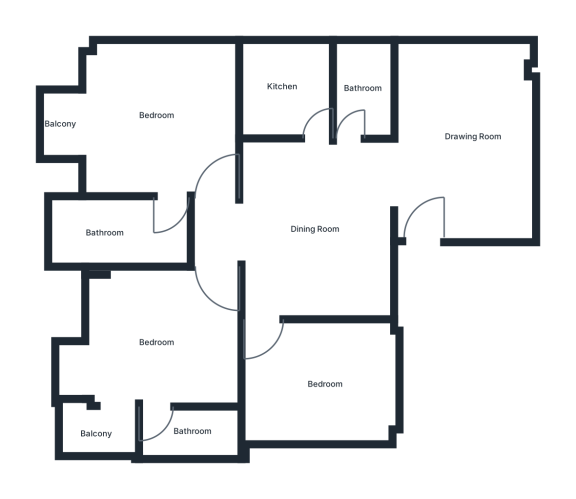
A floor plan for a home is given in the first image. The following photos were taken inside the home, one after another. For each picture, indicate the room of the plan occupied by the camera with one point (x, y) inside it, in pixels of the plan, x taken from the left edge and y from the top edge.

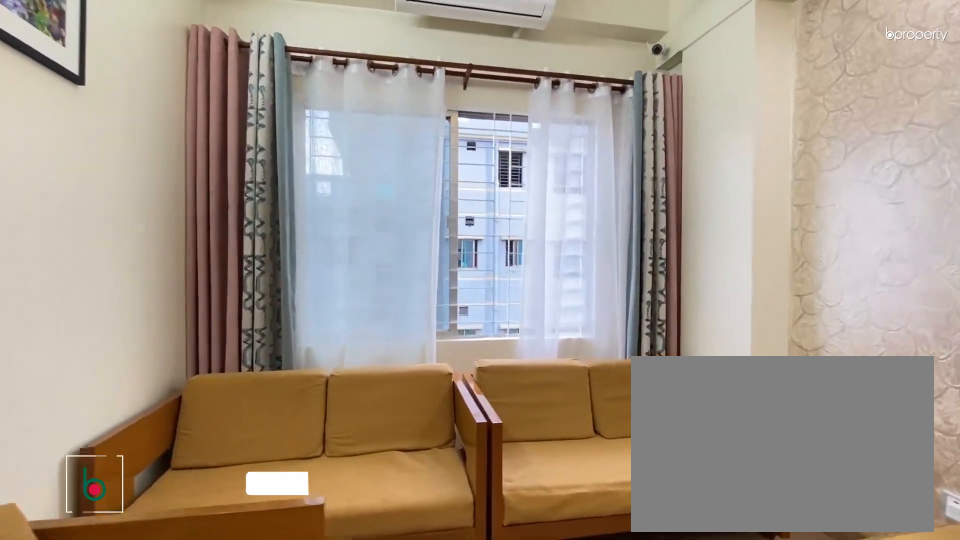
(454, 129)
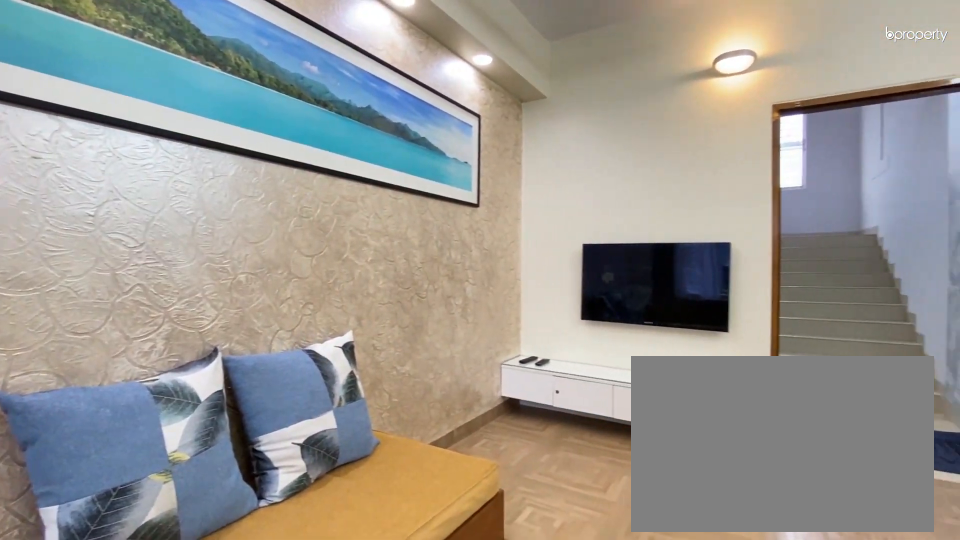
(455, 135)
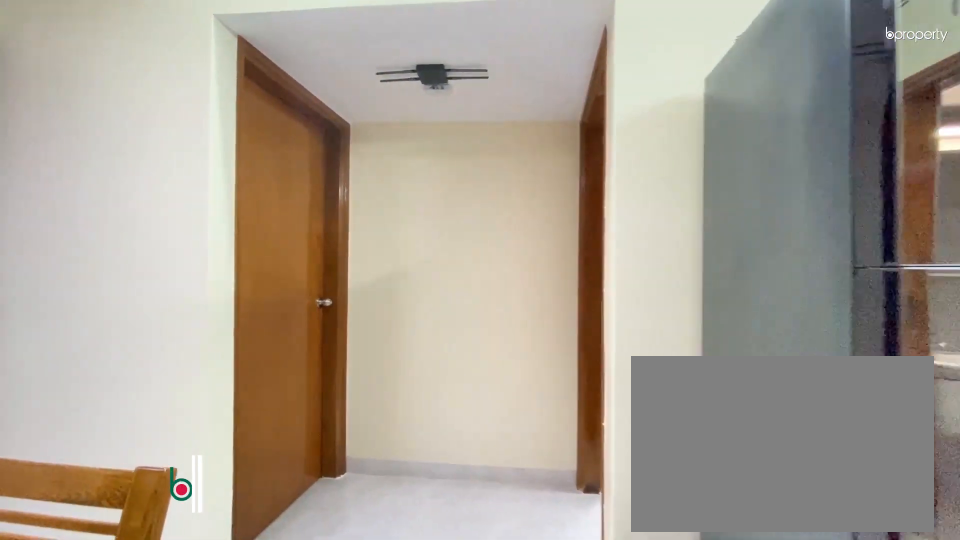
(322, 231)
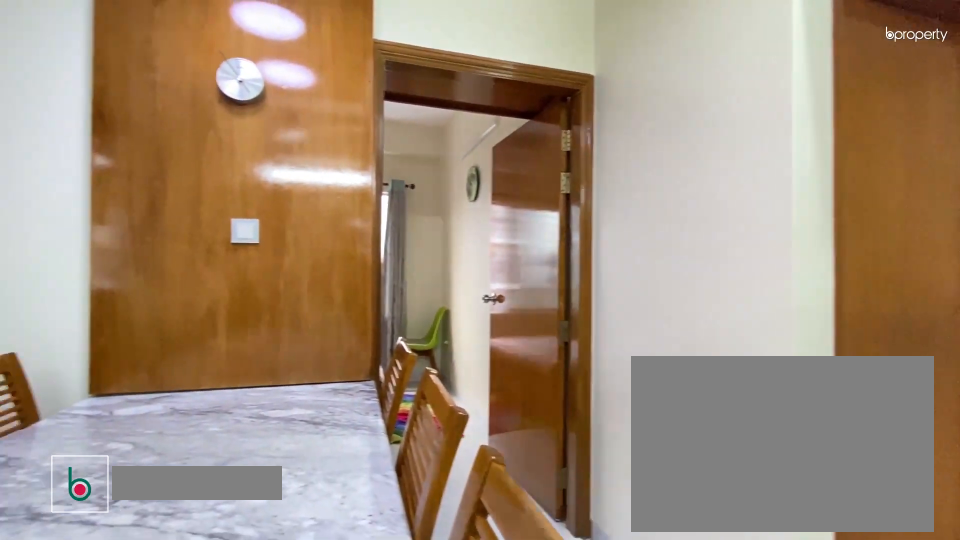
(322, 231)
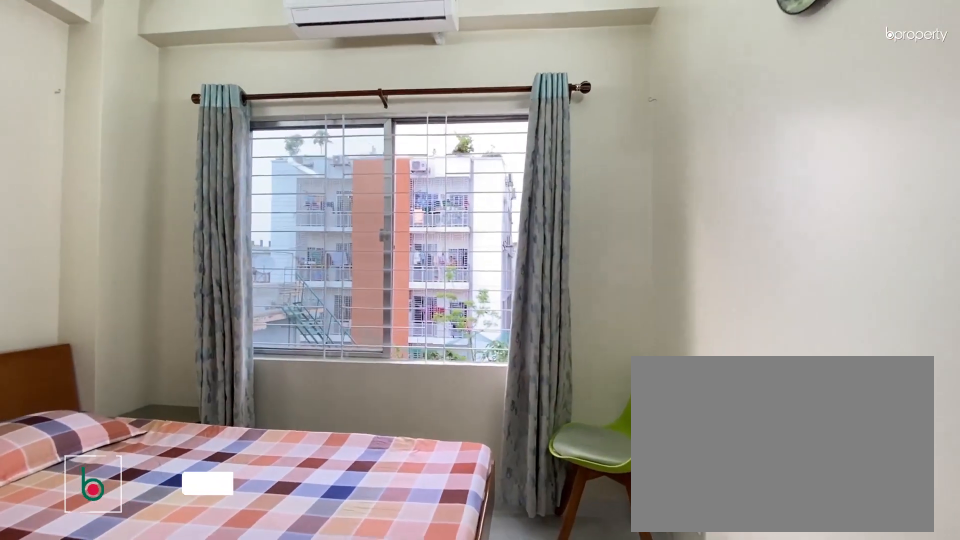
(332, 390)
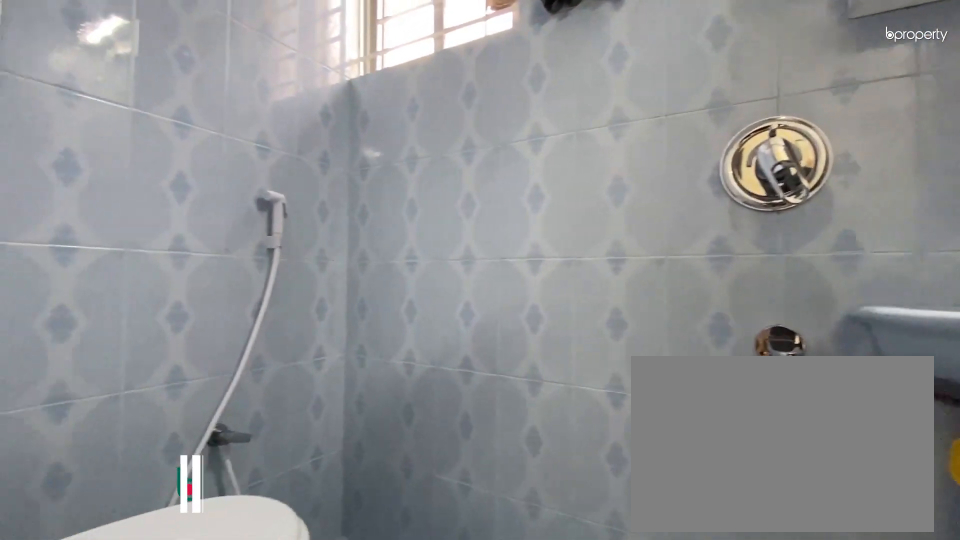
(180, 431)
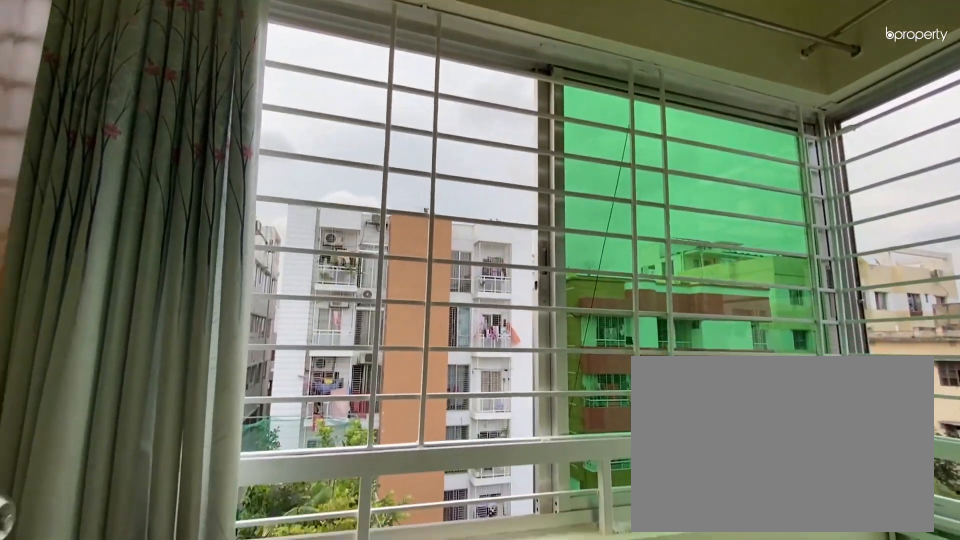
(97, 433)
